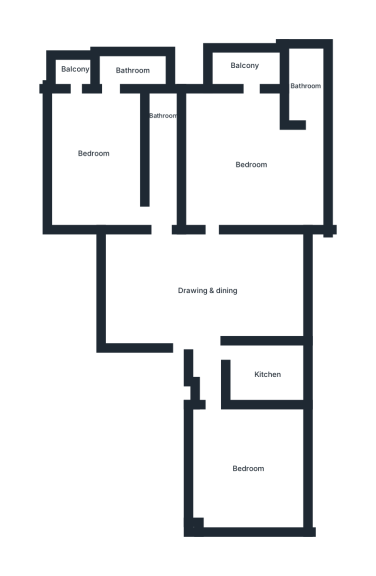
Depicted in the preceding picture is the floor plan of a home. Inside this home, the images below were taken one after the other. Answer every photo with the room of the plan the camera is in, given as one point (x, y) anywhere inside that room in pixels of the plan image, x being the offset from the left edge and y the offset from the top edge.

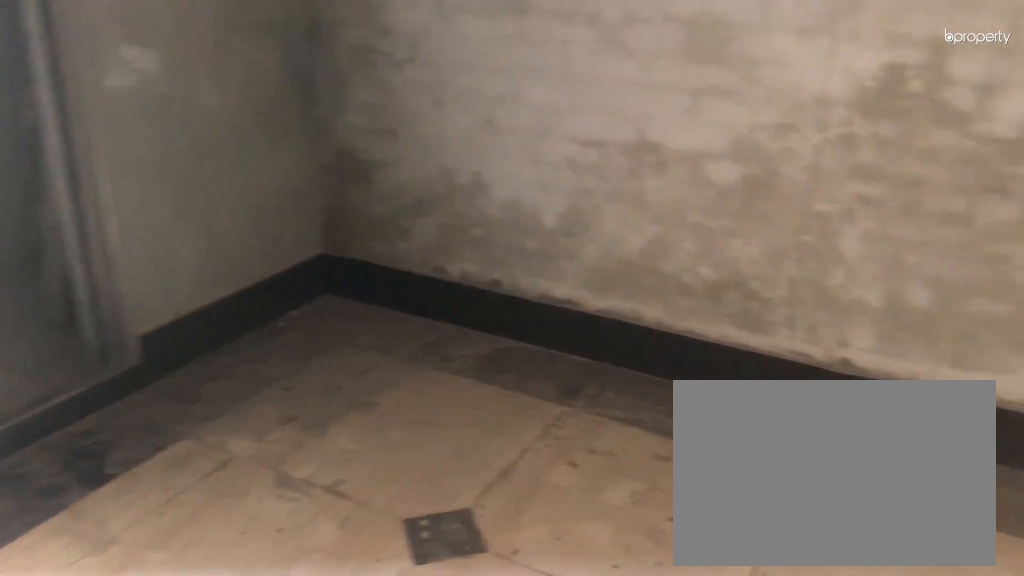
(94, 152)
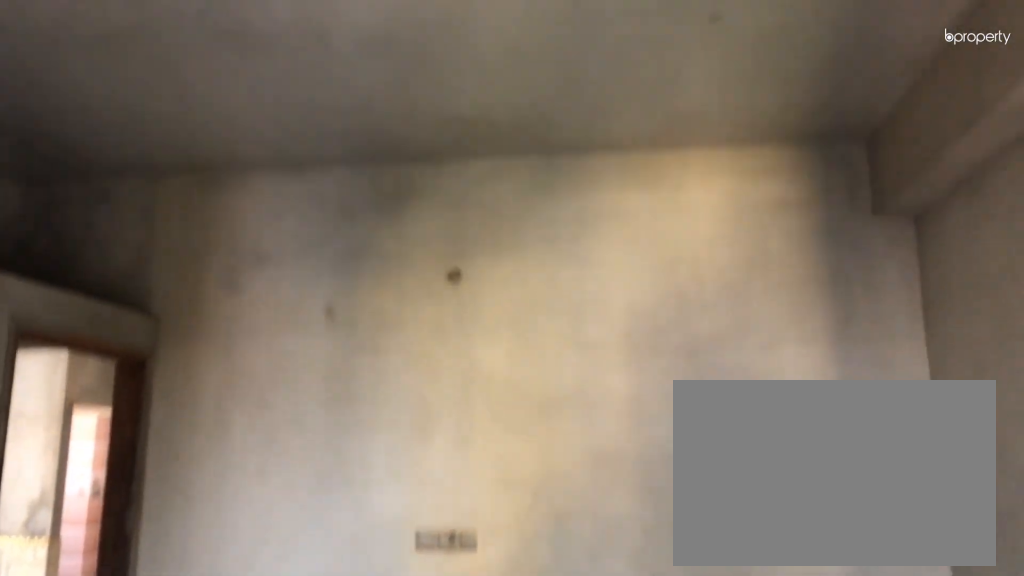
(94, 152)
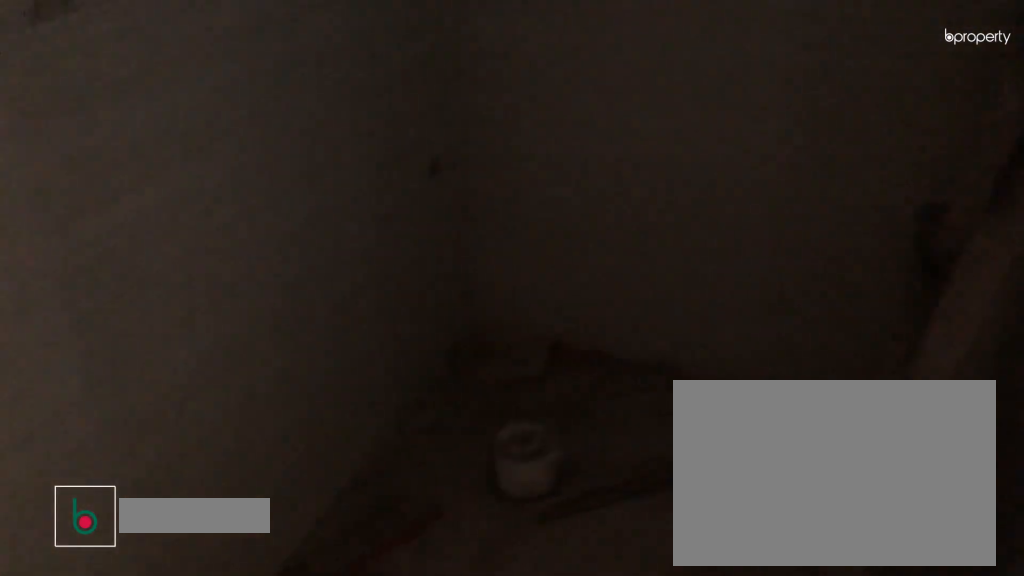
(135, 68)
